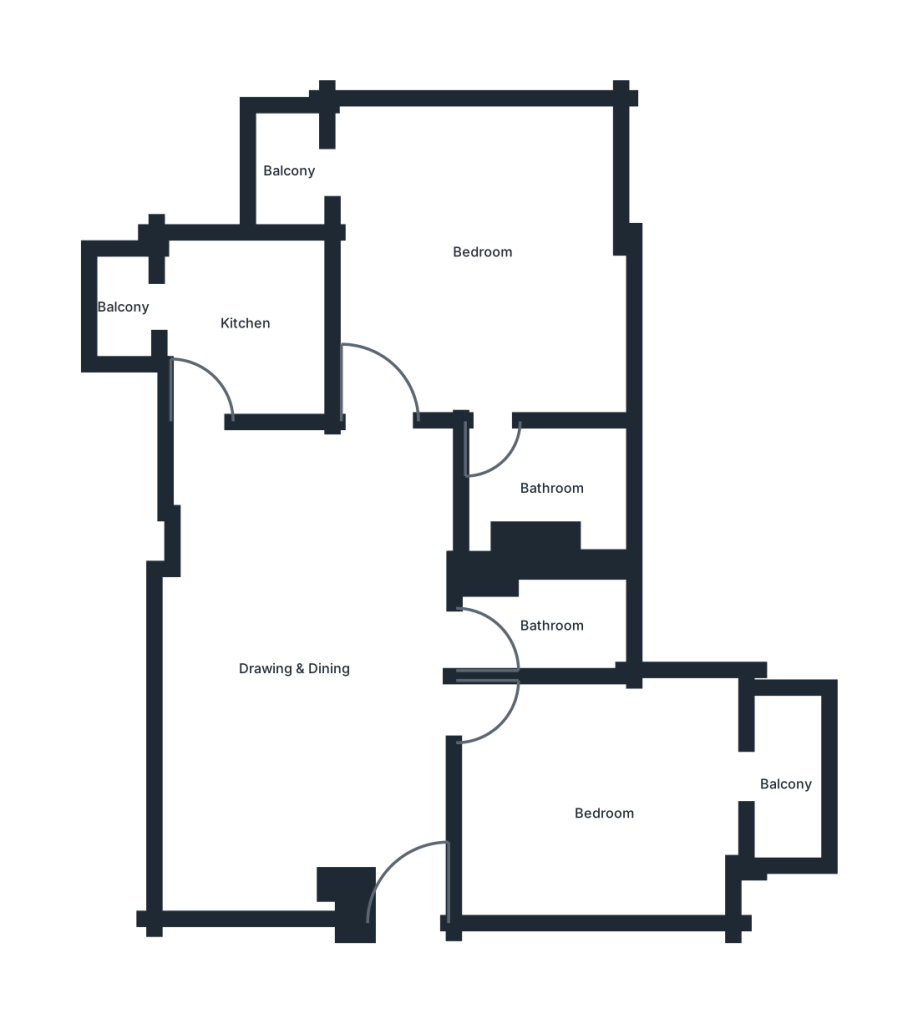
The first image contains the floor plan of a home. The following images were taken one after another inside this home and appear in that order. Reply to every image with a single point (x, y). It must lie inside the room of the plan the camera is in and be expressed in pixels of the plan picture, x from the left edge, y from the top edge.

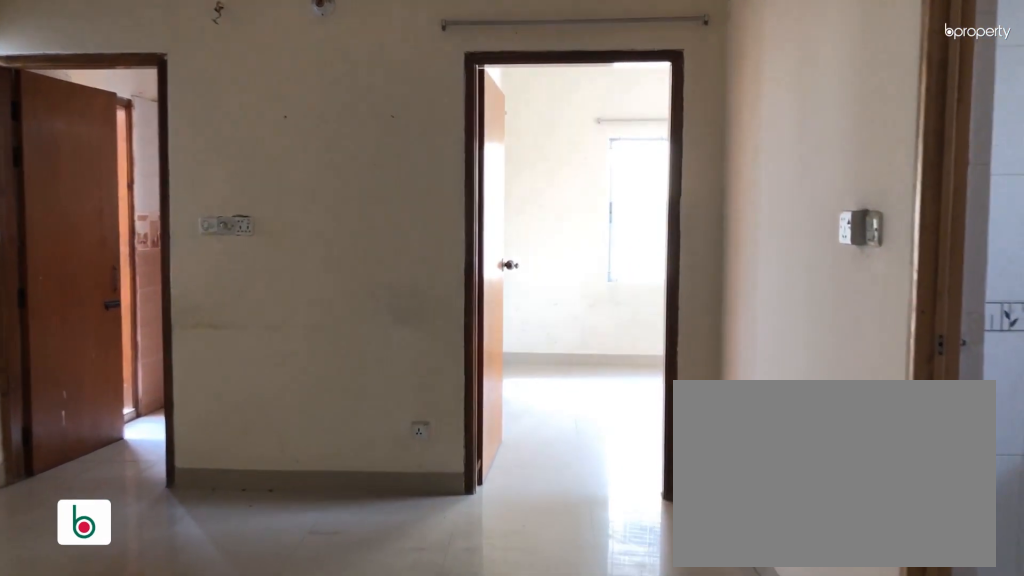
(295, 646)
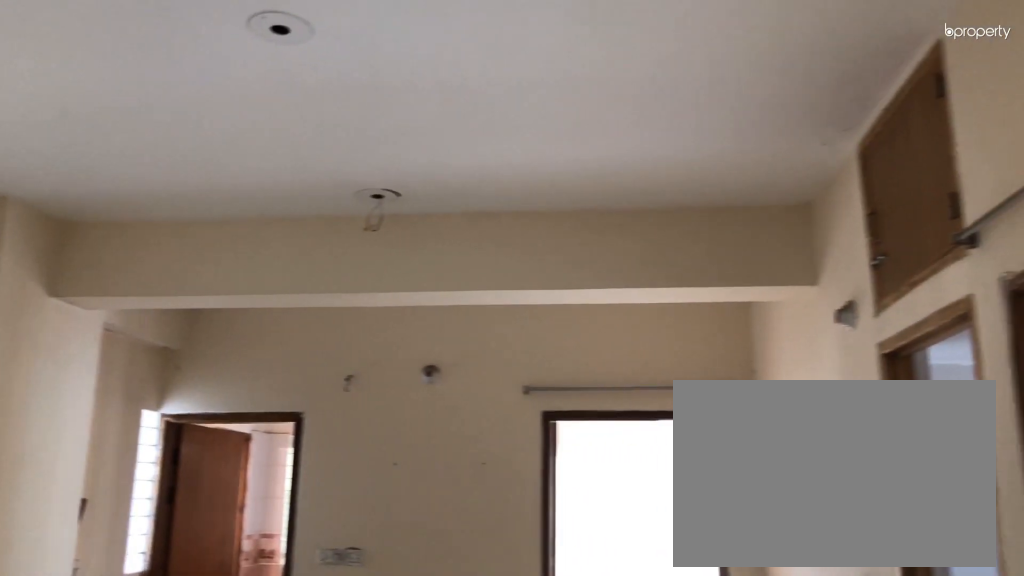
(295, 646)
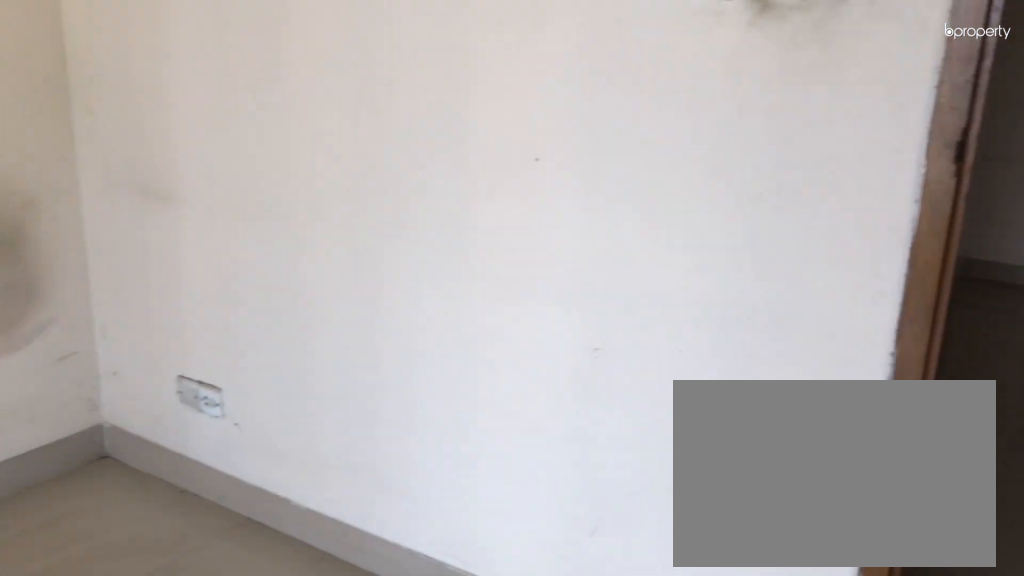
(597, 803)
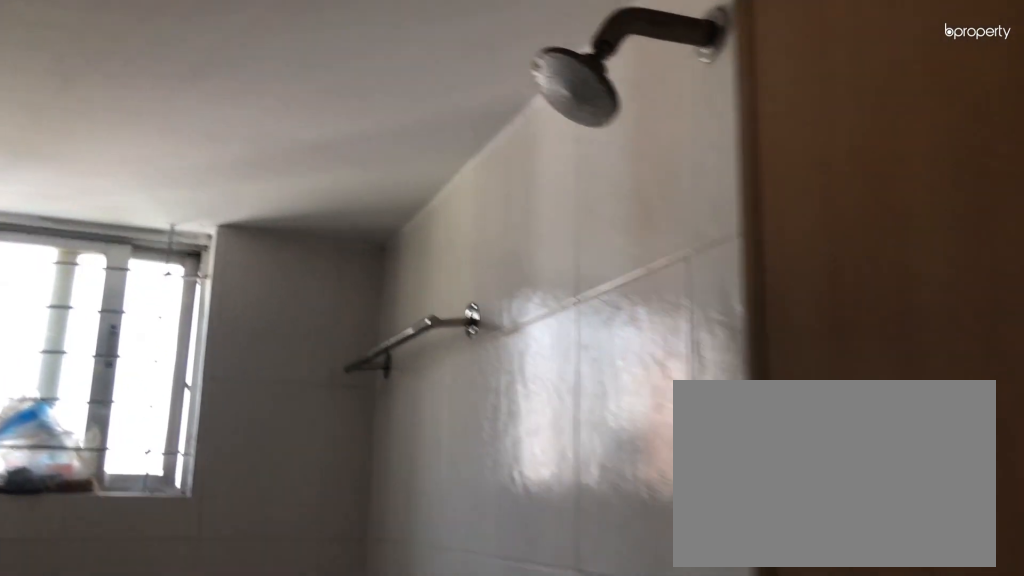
(544, 617)
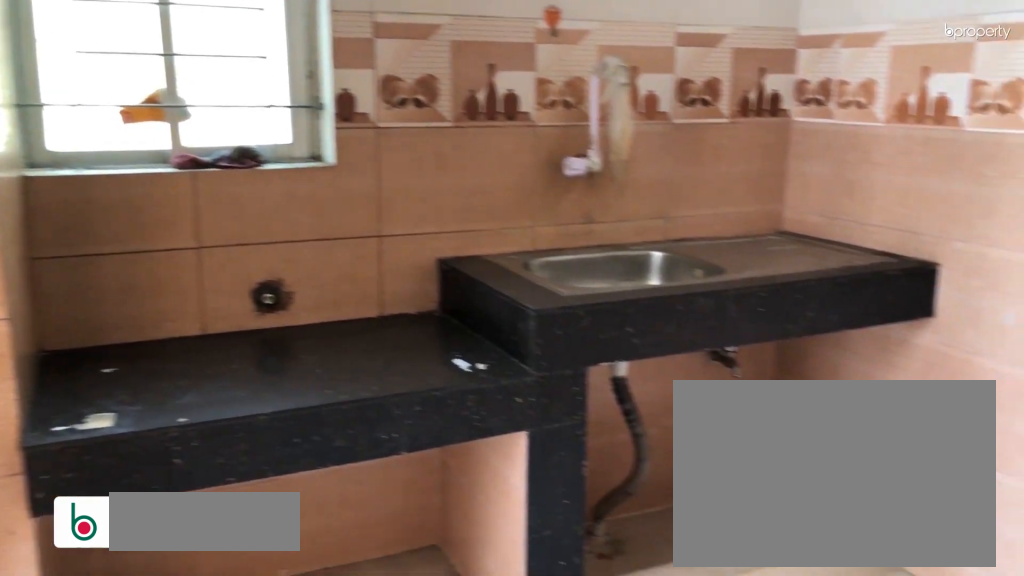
(236, 327)
